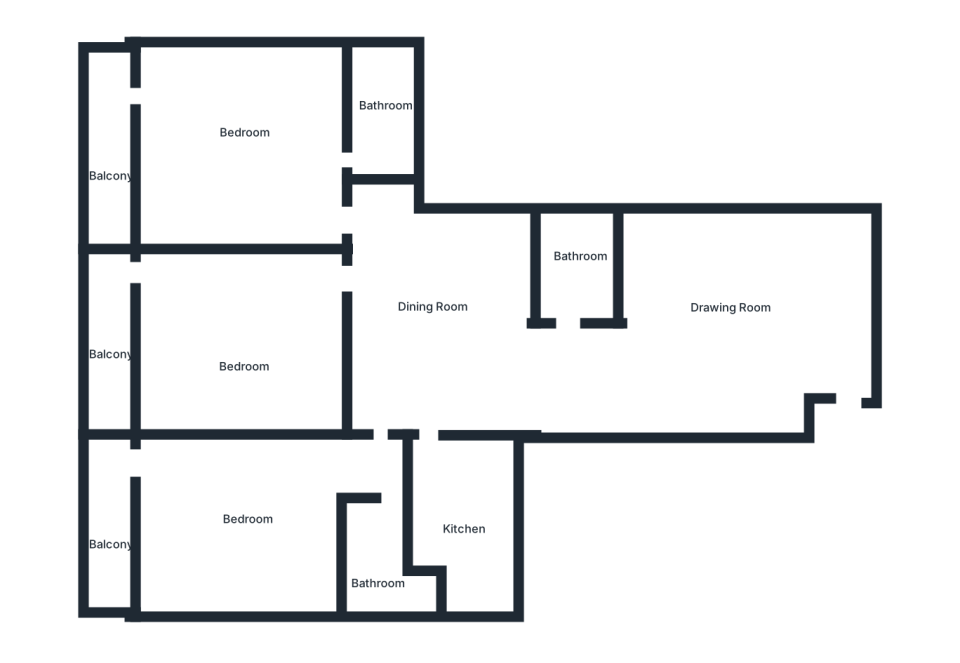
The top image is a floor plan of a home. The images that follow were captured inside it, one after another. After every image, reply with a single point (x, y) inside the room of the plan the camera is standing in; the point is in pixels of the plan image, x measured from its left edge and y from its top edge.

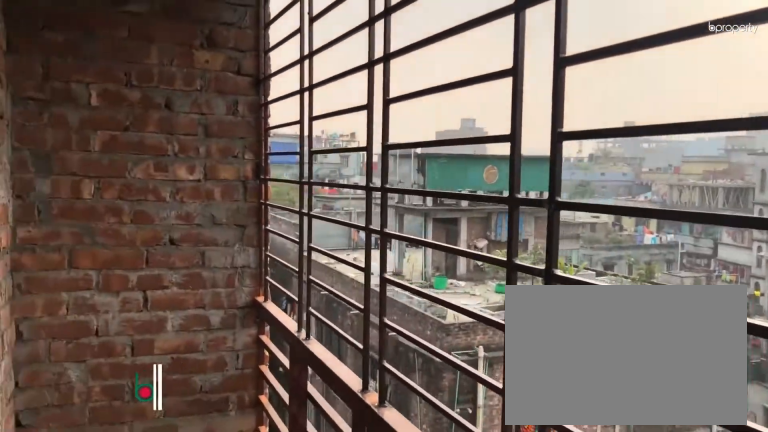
(114, 139)
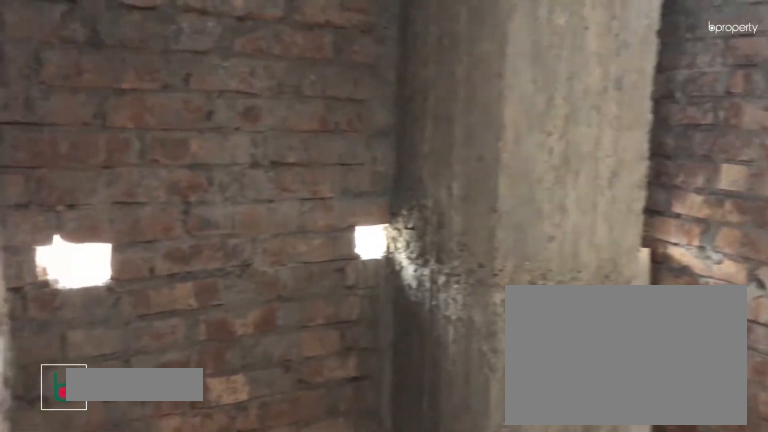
(380, 109)
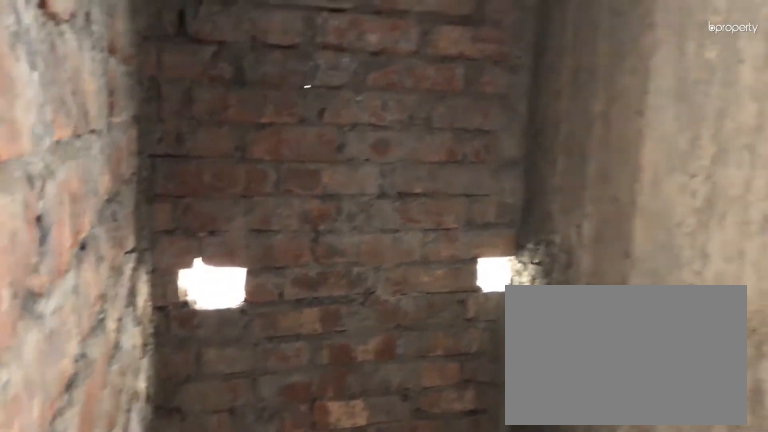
(380, 109)
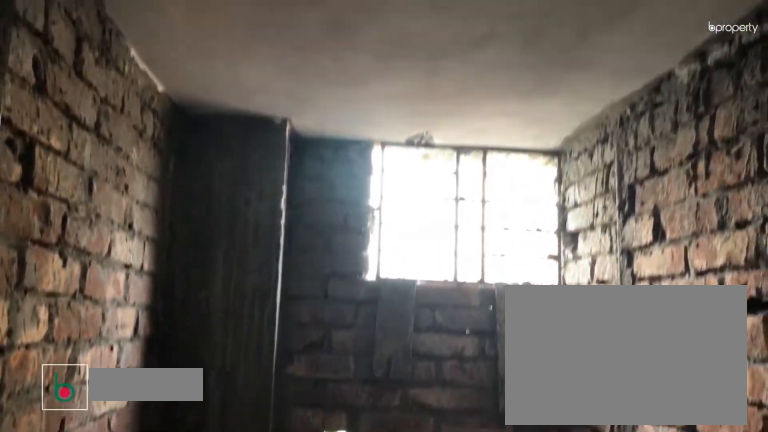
(587, 287)
